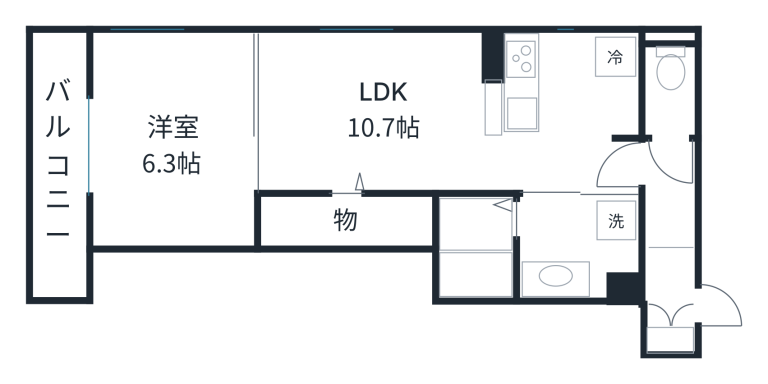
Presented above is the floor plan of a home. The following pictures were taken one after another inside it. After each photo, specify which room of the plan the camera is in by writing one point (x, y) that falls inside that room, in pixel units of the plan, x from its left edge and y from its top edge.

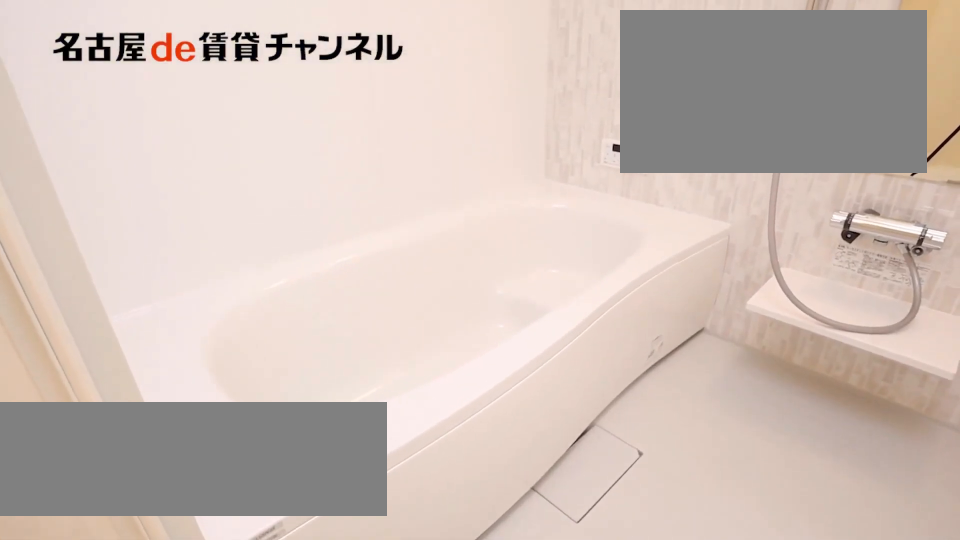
(476, 251)
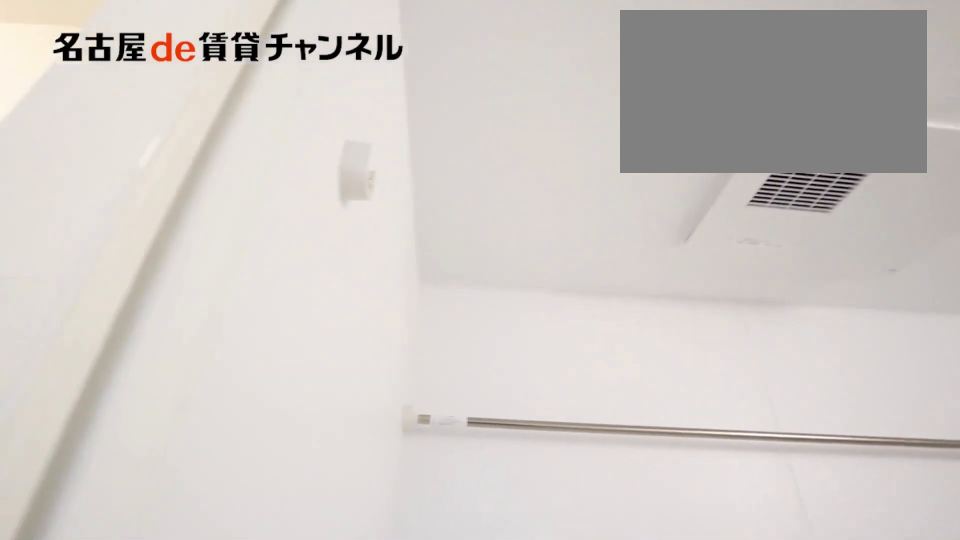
(476, 251)
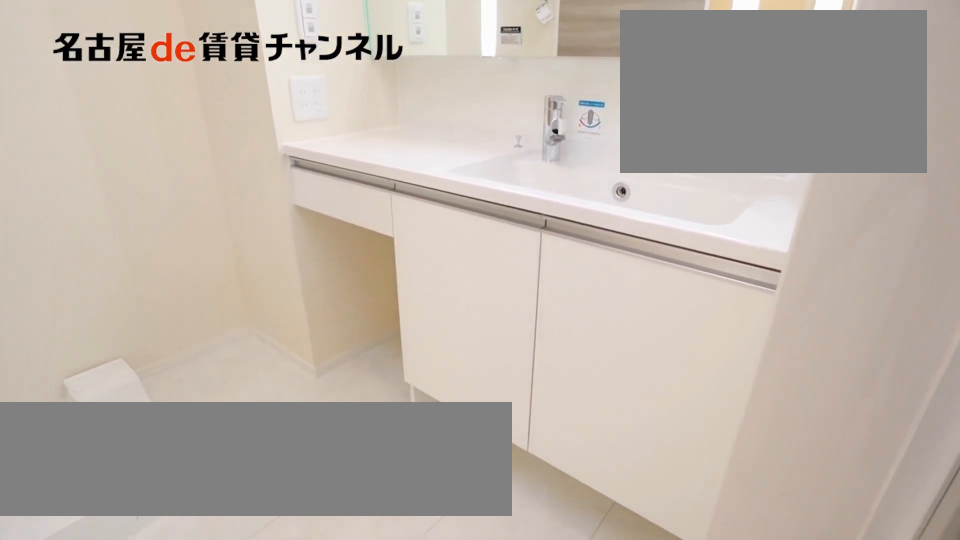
(580, 250)
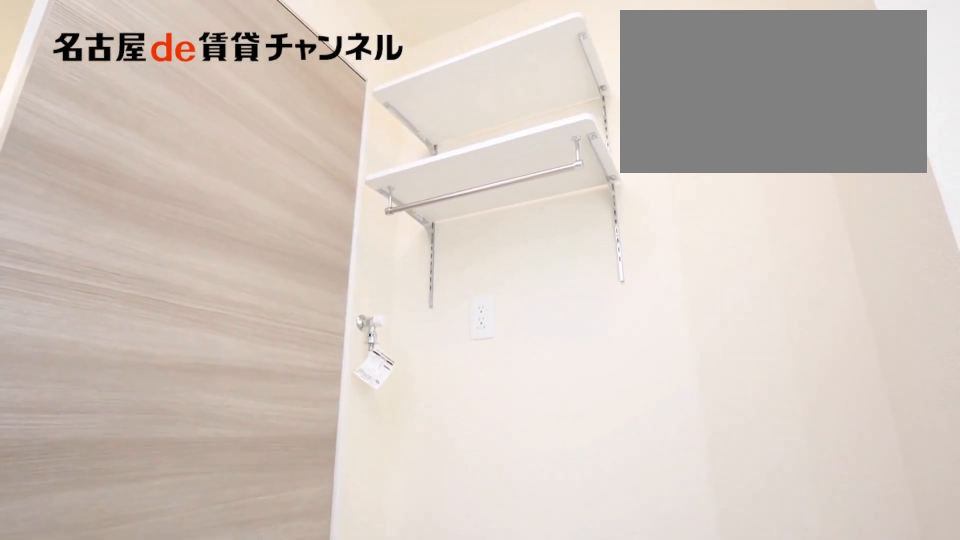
(580, 250)
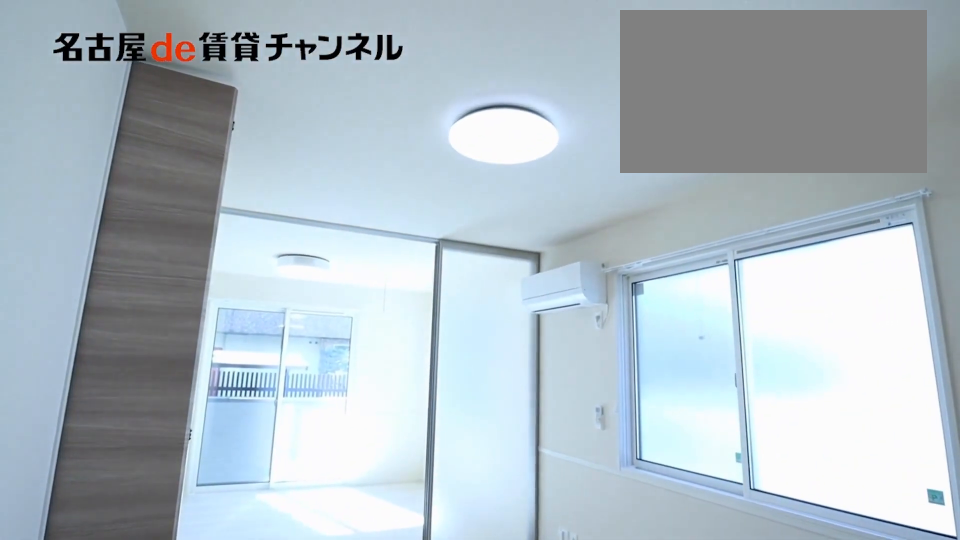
(370, 114)
